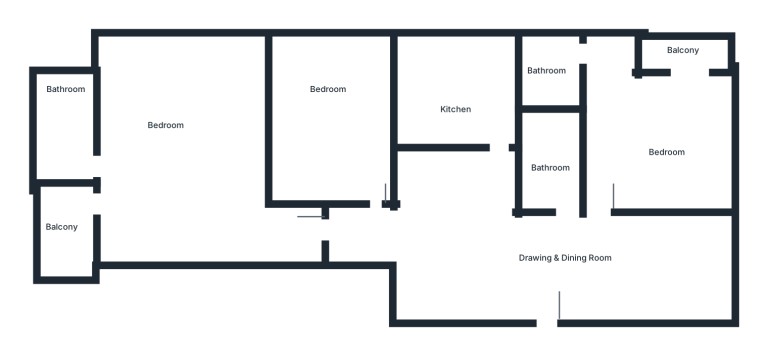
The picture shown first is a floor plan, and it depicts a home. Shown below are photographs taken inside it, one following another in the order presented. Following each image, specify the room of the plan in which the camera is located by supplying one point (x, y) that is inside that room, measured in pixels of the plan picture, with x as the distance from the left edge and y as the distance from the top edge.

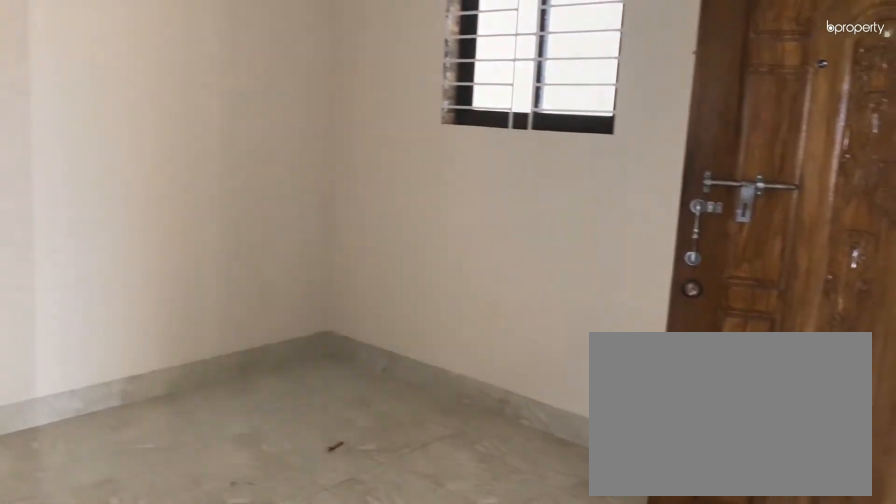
(545, 262)
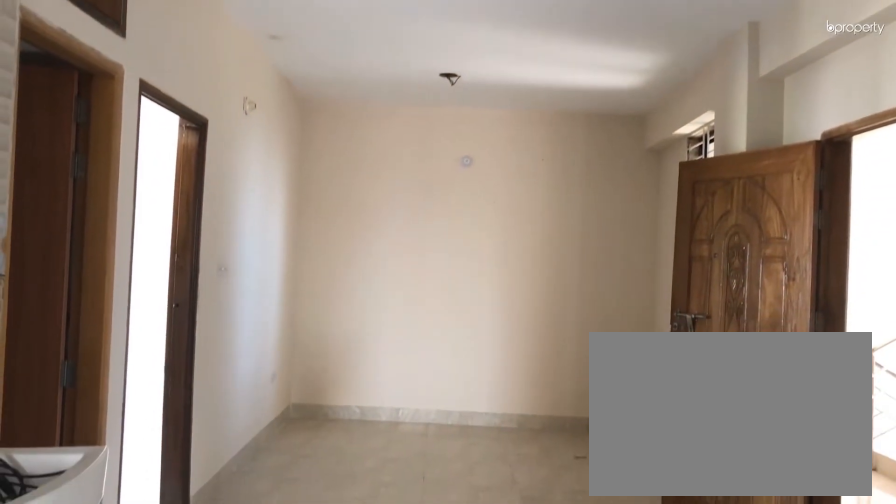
(545, 262)
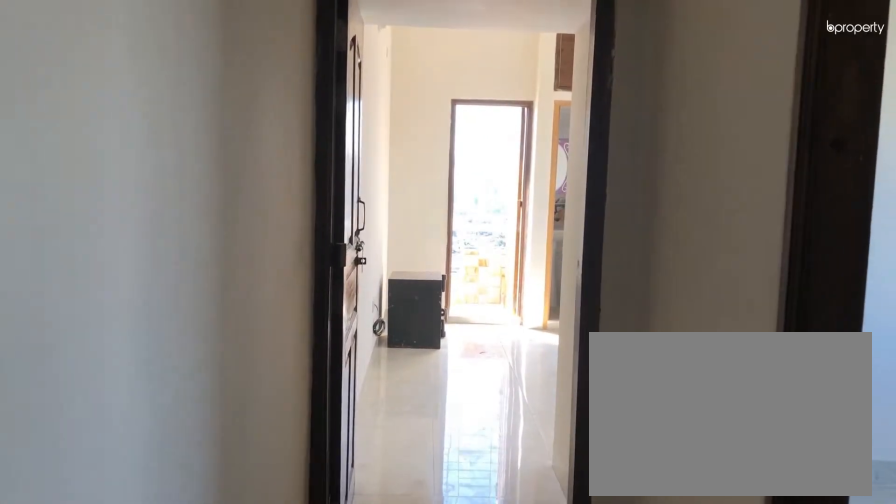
(367, 236)
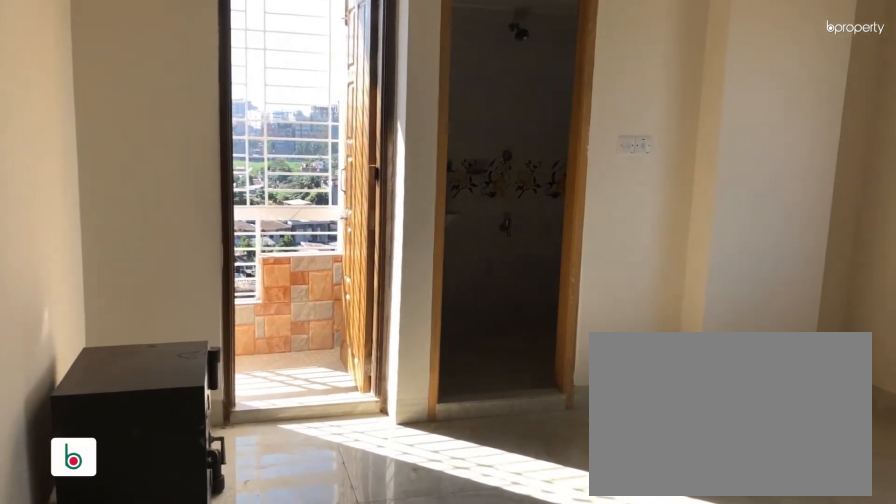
(179, 159)
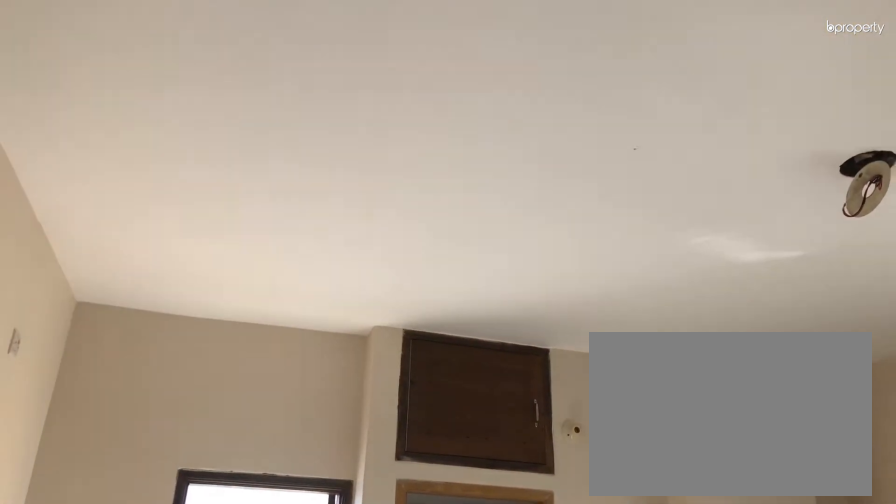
(179, 159)
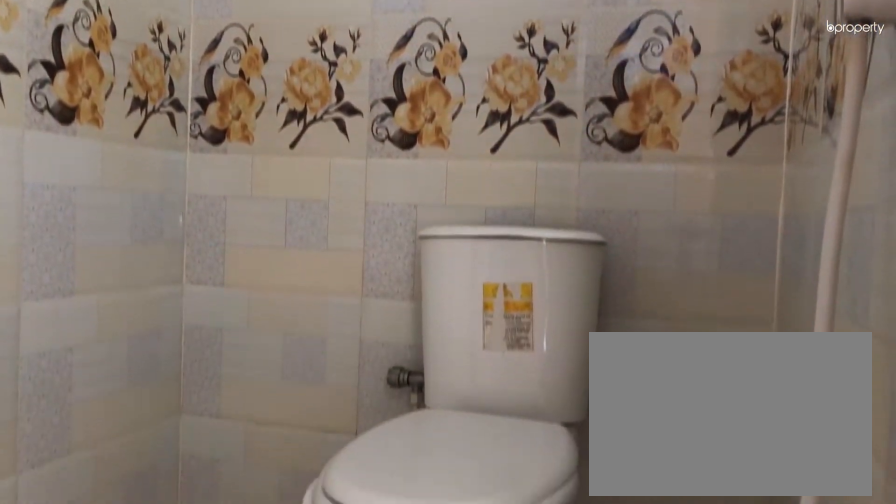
(62, 127)
